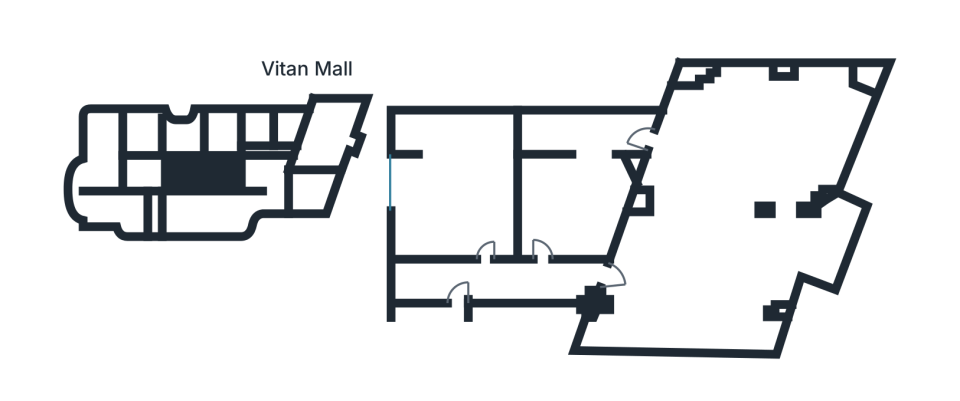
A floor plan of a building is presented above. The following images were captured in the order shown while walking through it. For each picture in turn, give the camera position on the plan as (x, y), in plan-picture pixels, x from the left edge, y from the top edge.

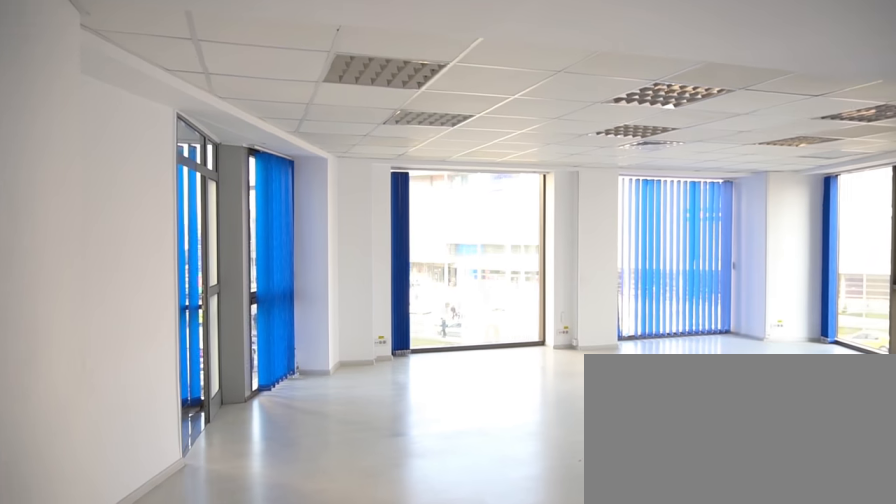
(640, 267)
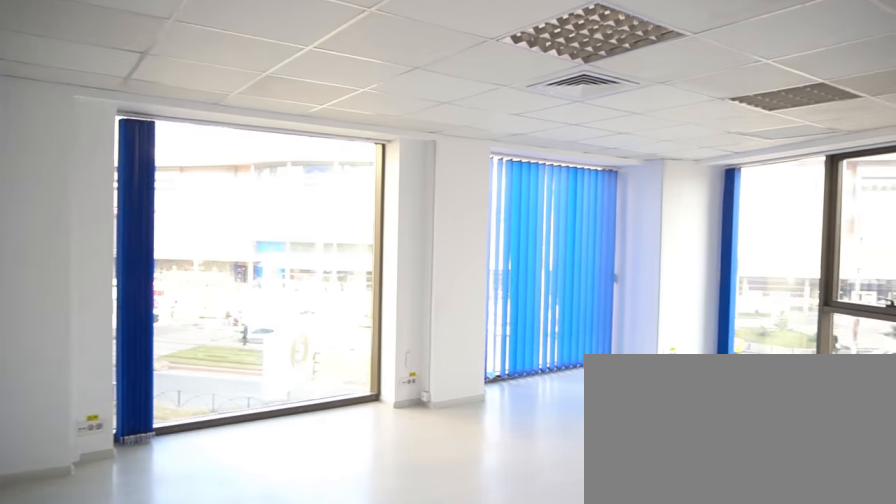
(675, 192)
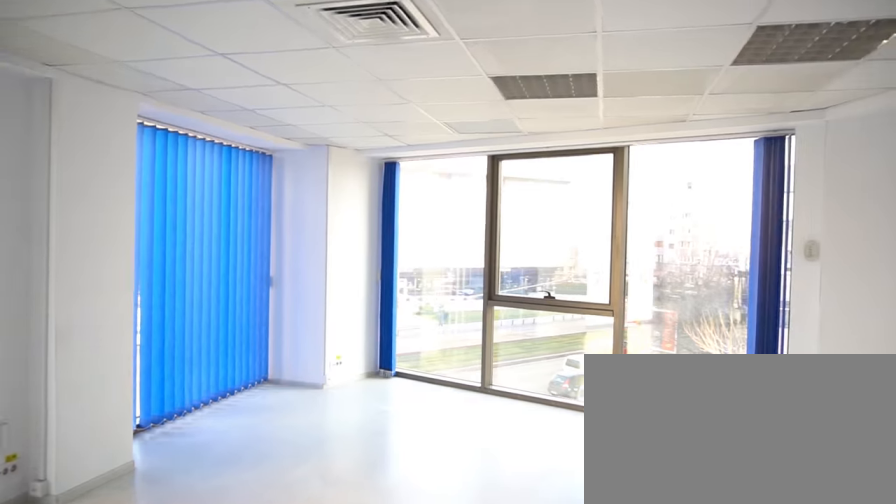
(736, 142)
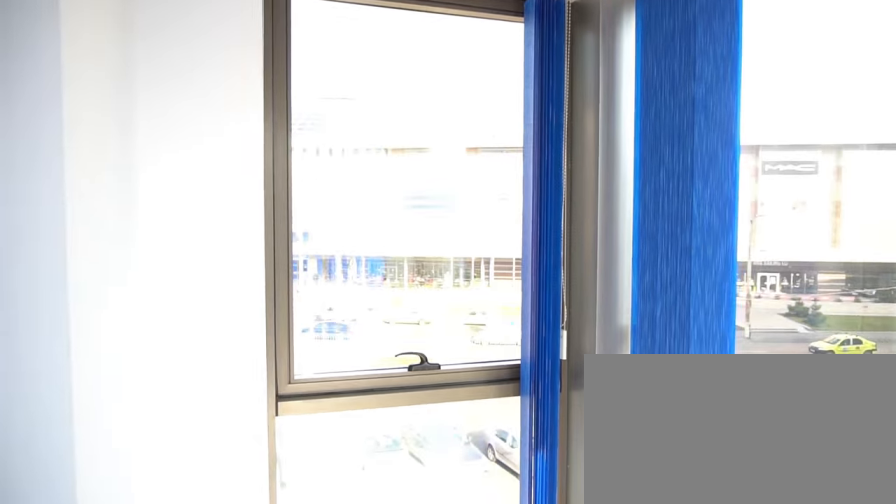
(823, 272)
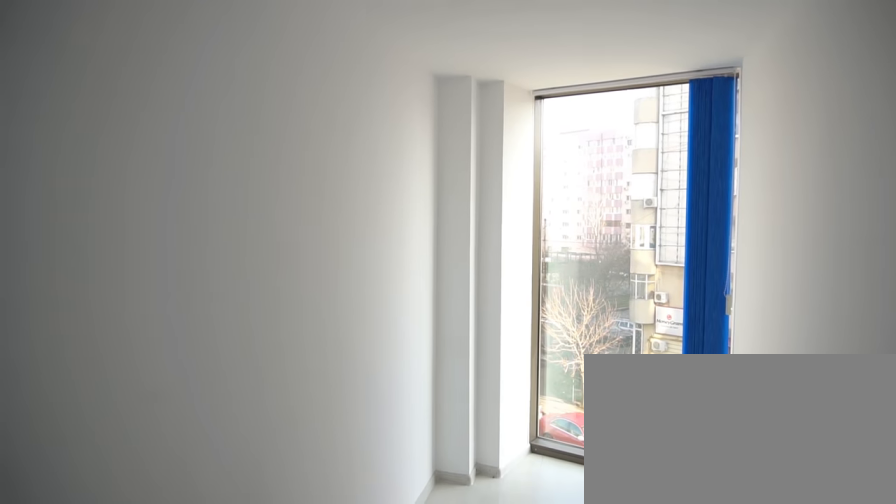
(630, 346)
